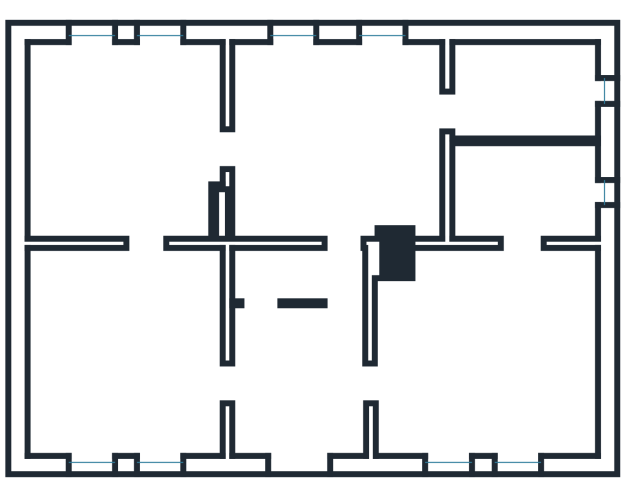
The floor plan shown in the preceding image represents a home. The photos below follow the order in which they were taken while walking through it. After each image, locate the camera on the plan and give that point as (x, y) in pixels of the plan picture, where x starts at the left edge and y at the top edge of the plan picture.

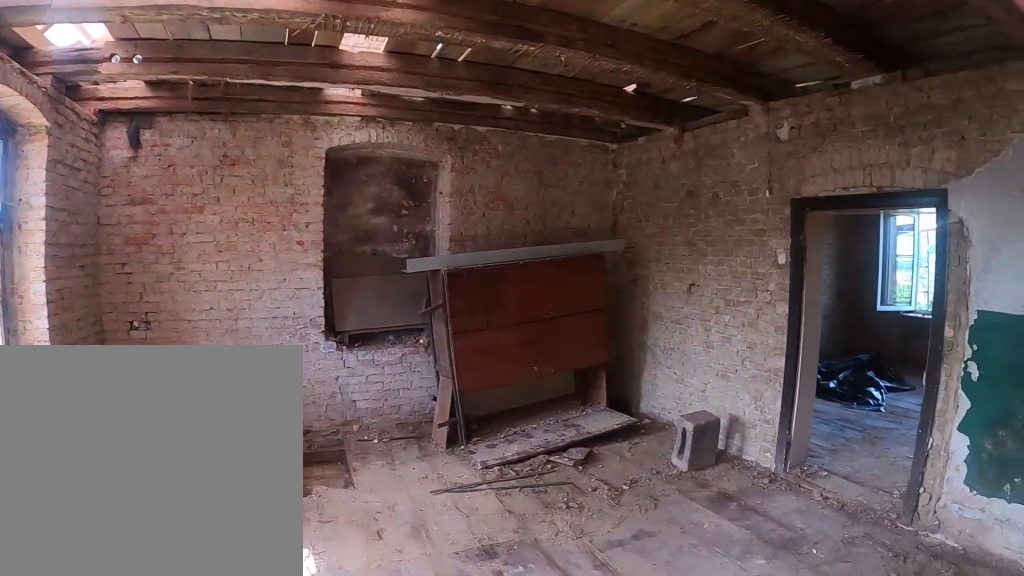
(180, 398)
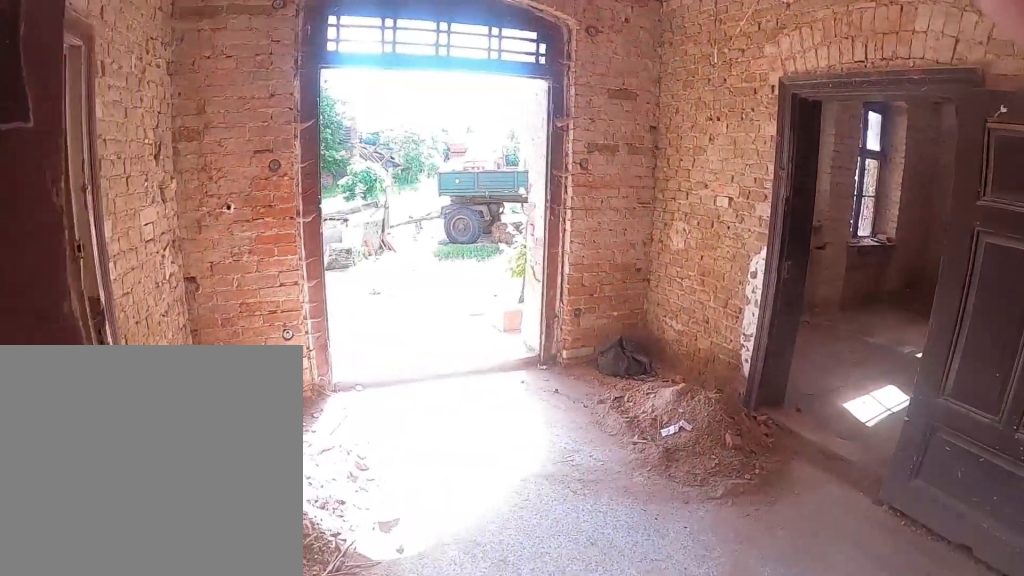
(332, 333)
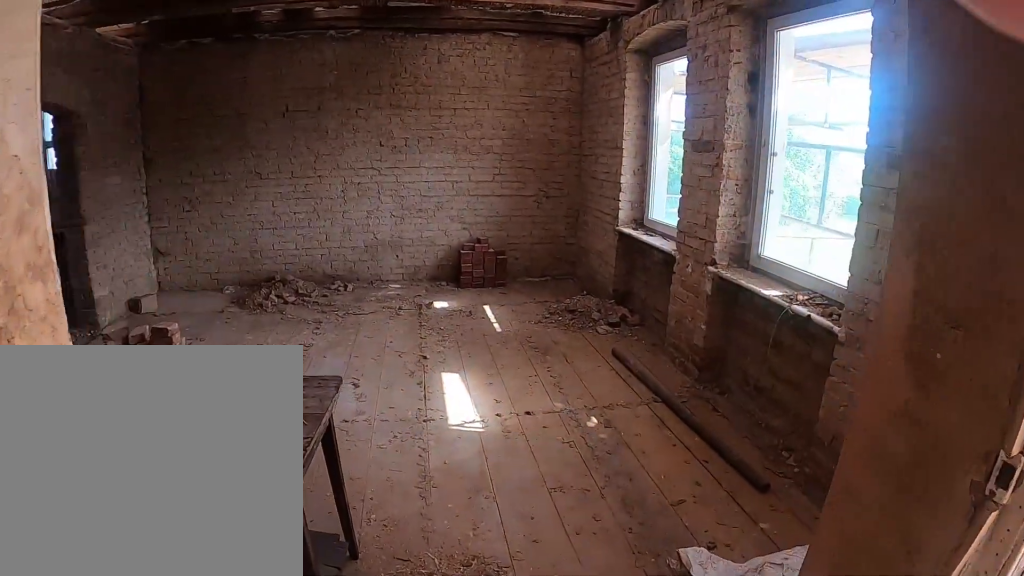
(348, 376)
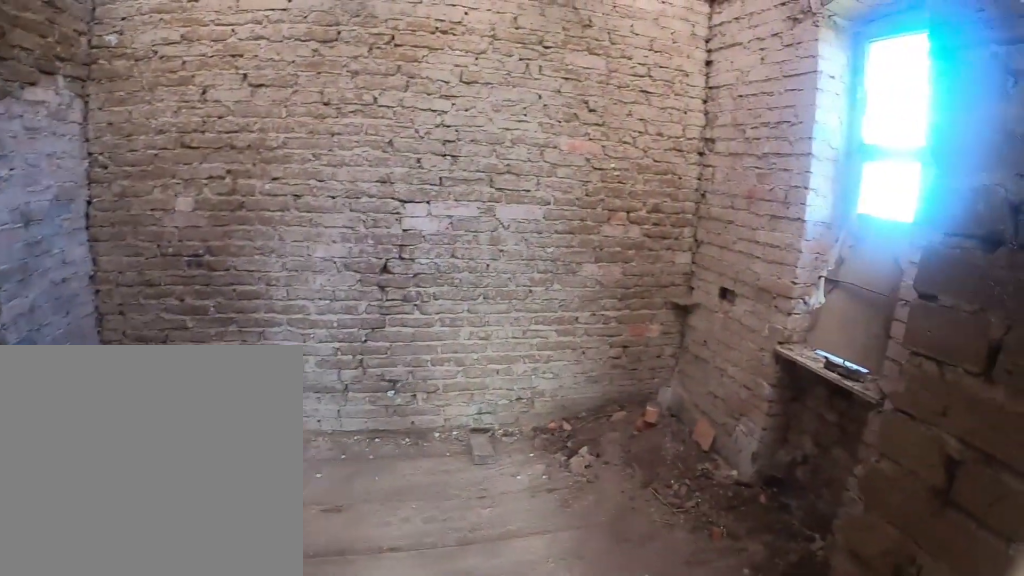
(501, 306)
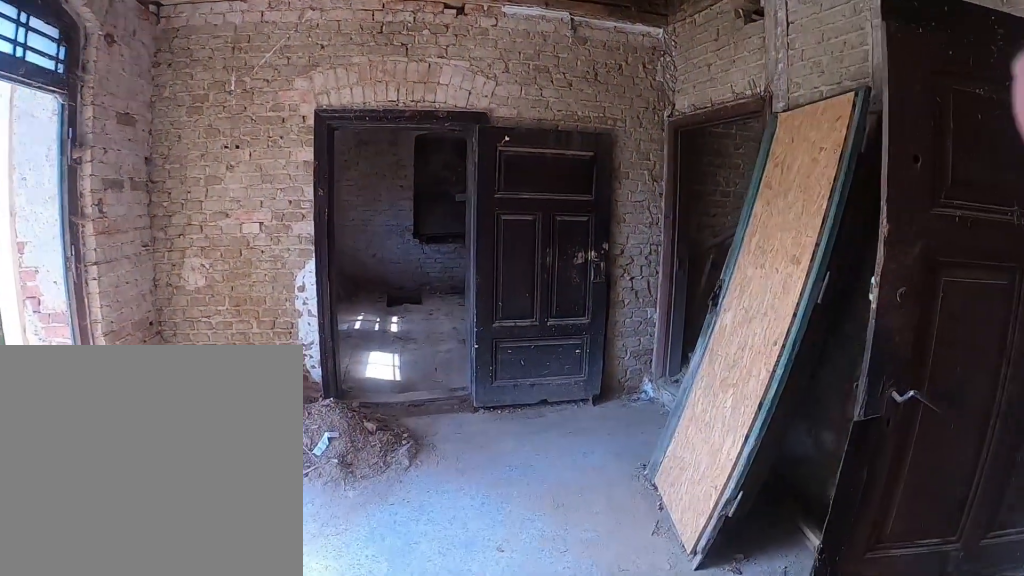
(384, 381)
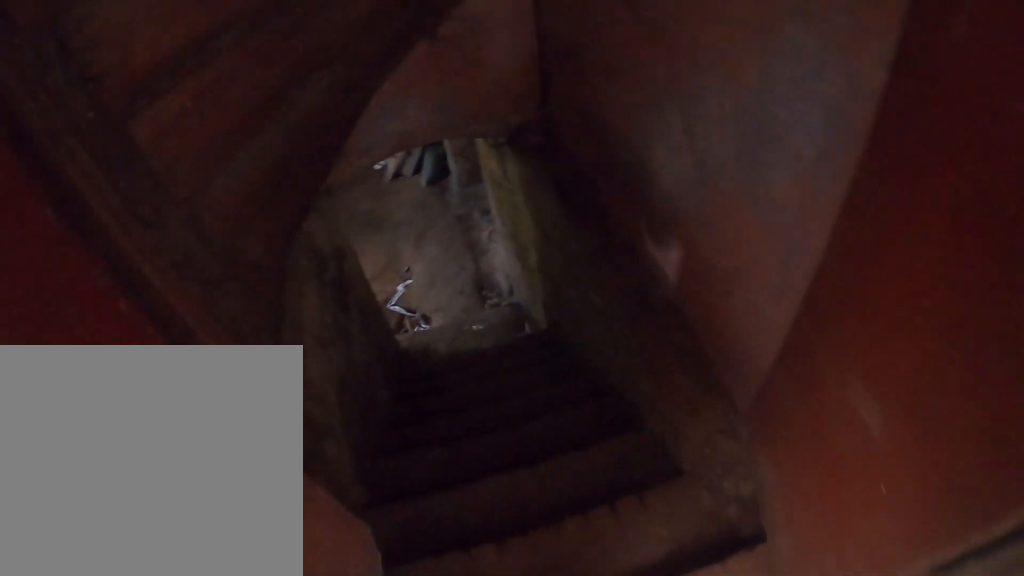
(348, 283)
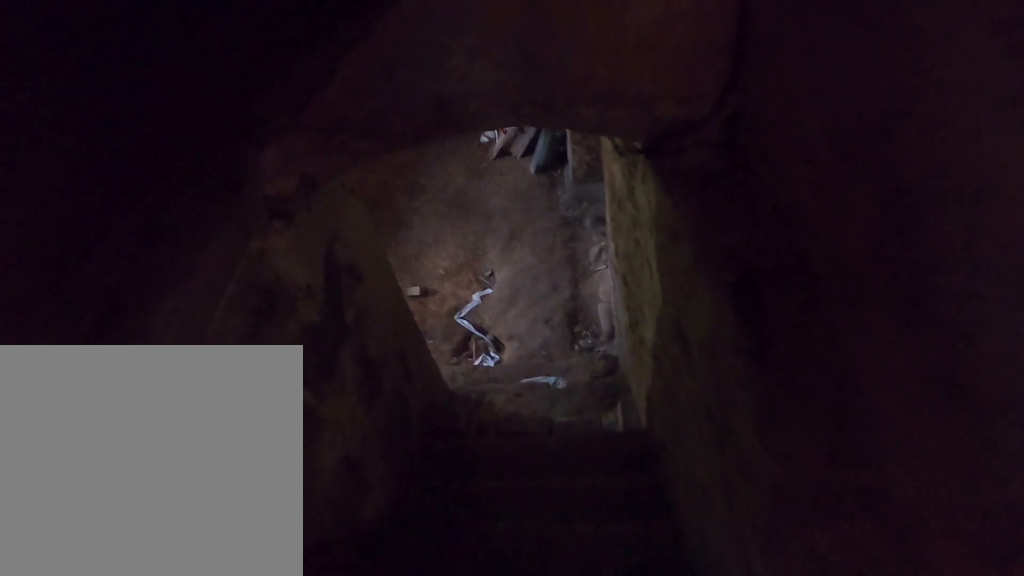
(298, 270)
